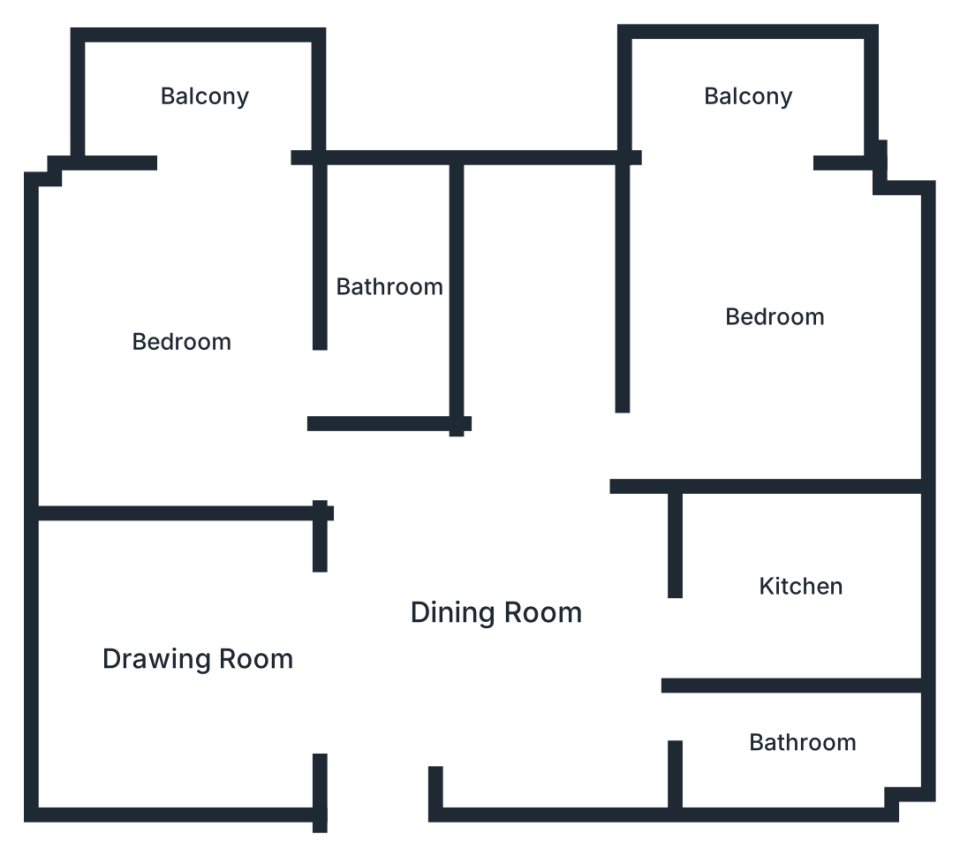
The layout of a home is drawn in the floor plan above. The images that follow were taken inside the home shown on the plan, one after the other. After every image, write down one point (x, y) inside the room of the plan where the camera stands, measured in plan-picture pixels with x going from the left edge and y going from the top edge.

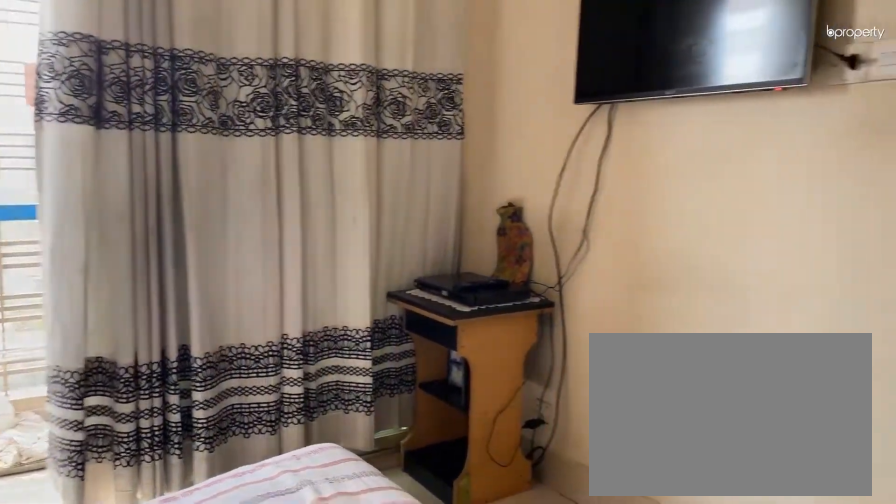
(180, 342)
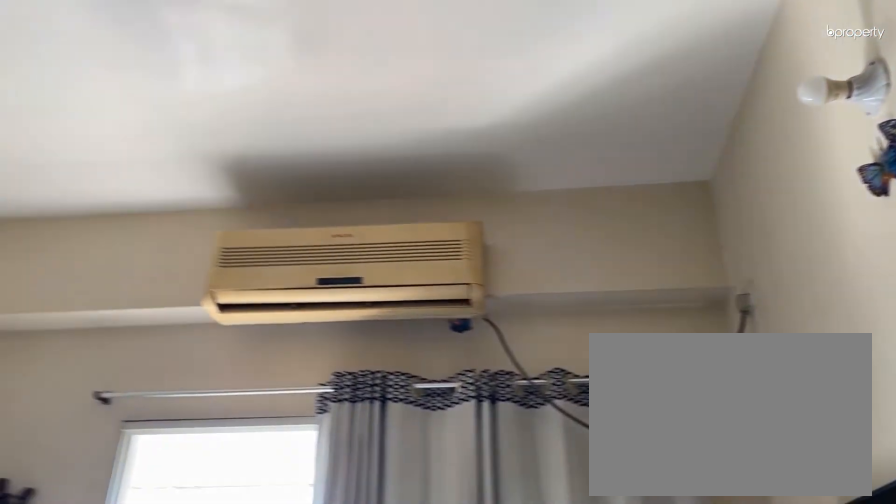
(181, 342)
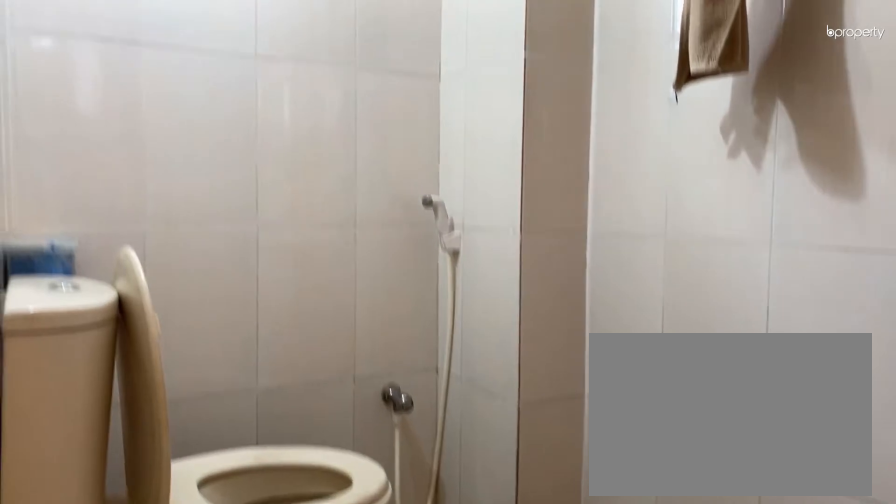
(388, 285)
